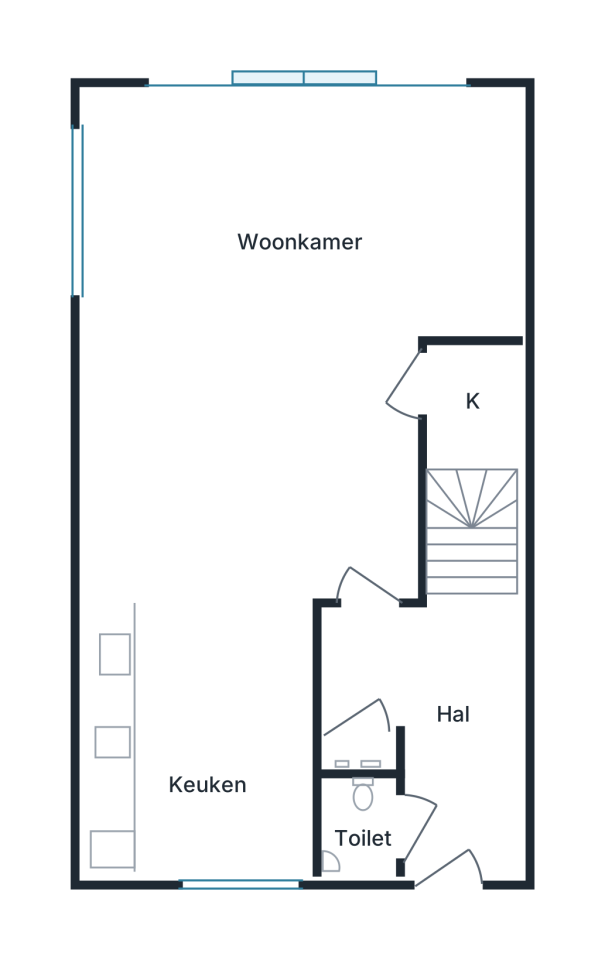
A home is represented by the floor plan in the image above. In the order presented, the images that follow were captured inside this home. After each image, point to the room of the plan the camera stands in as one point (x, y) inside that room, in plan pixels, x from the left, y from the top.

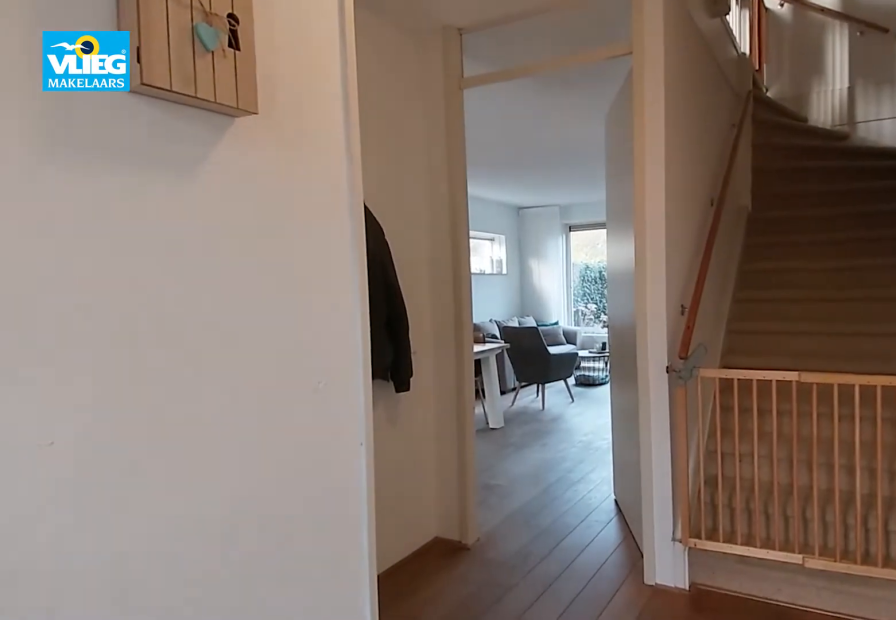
(435, 719)
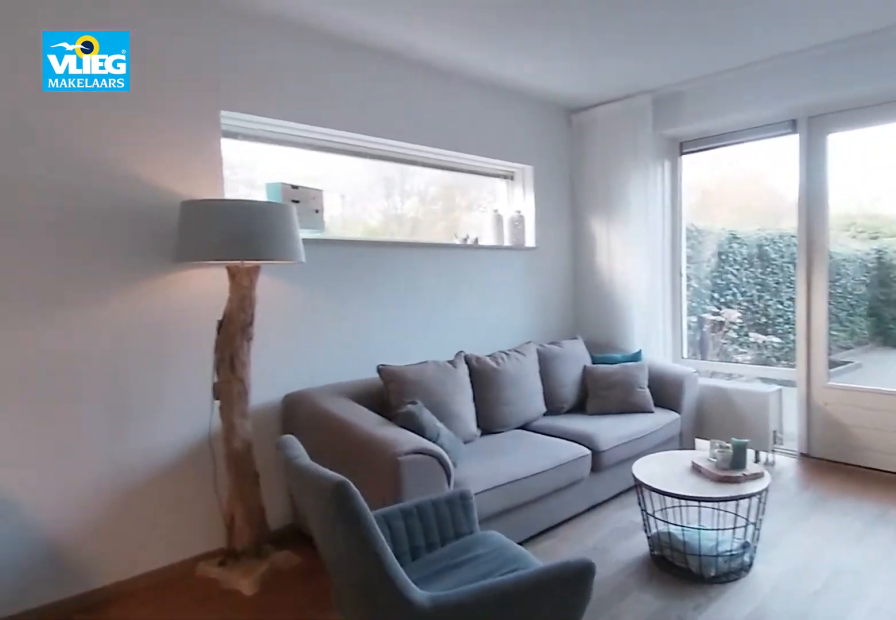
(272, 320)
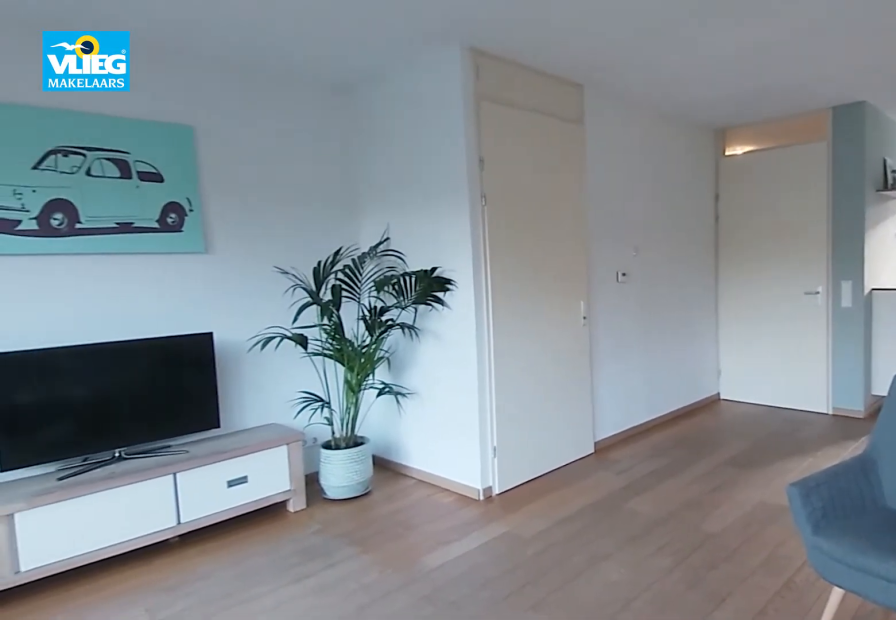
(272, 320)
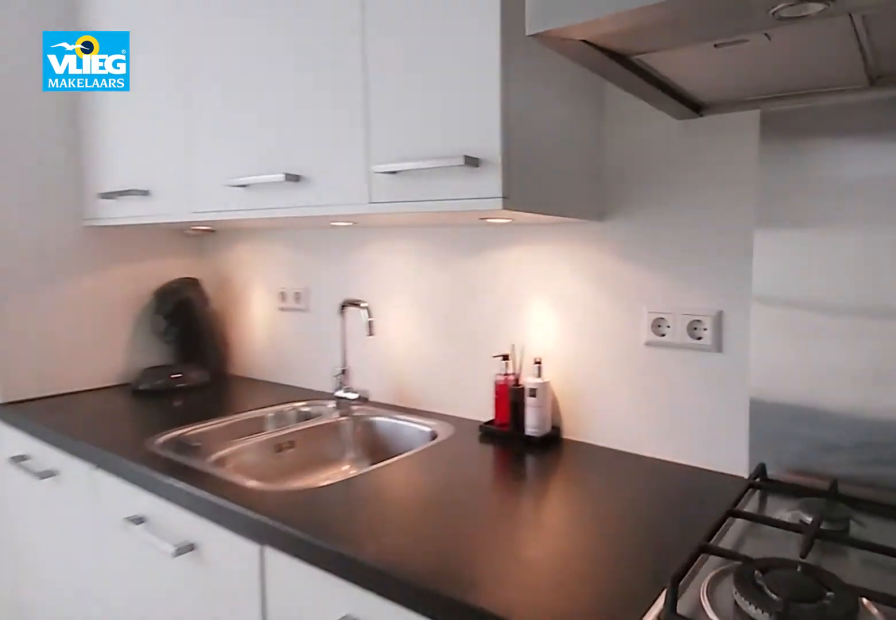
(201, 737)
